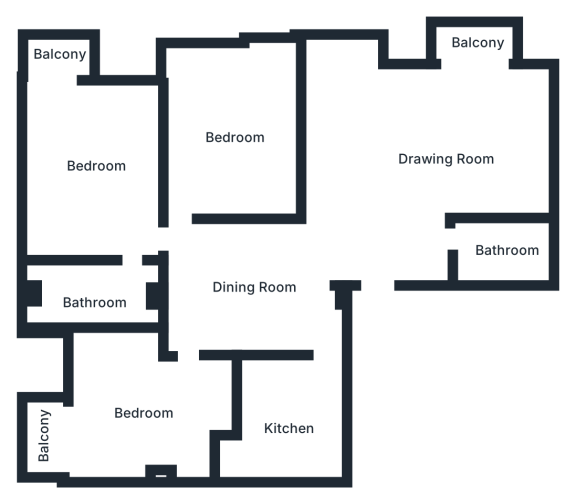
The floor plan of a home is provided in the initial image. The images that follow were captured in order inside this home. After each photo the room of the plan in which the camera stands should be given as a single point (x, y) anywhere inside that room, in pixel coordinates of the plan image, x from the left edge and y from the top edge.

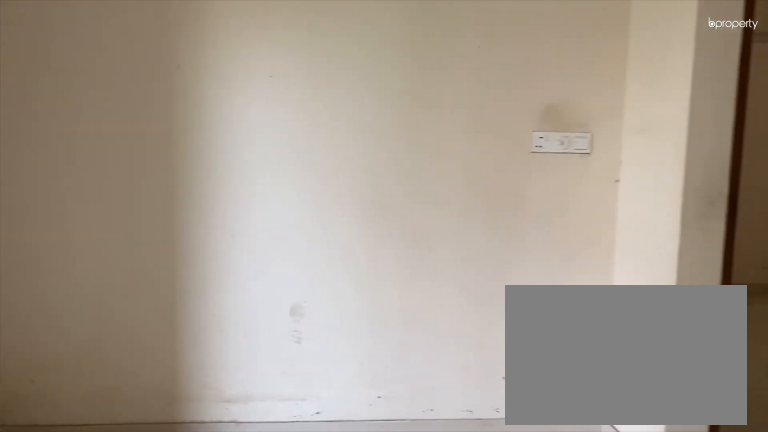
(149, 411)
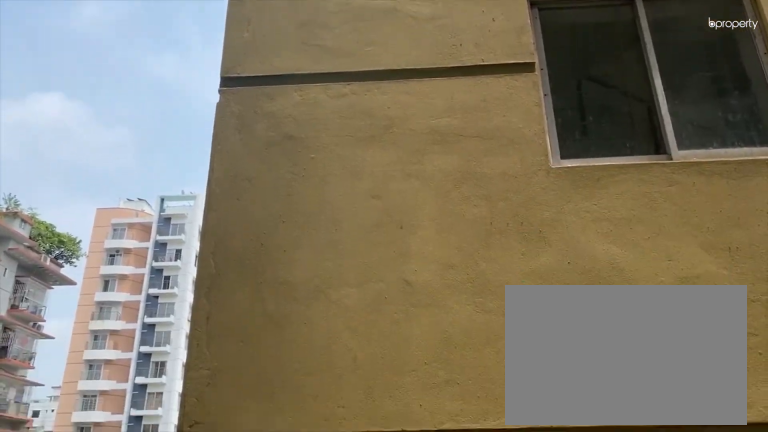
(46, 440)
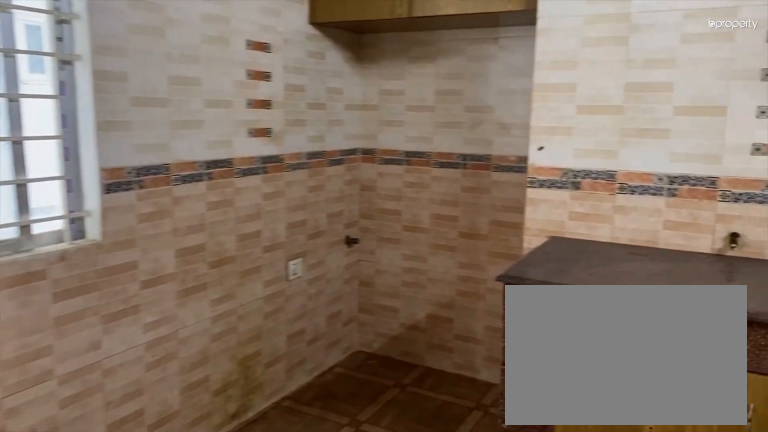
(290, 426)
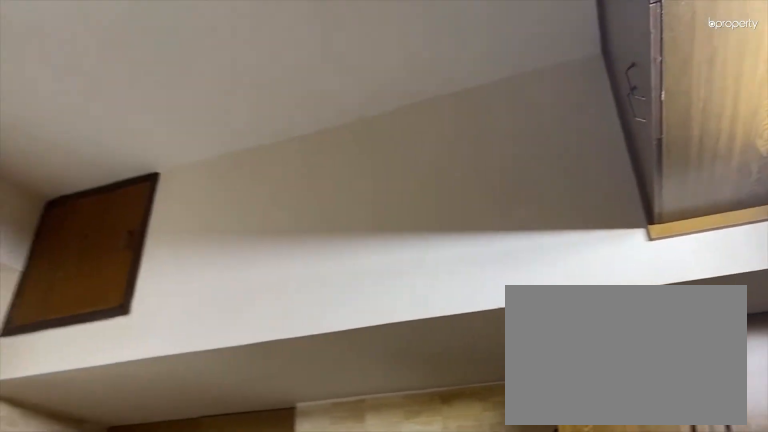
(290, 426)
